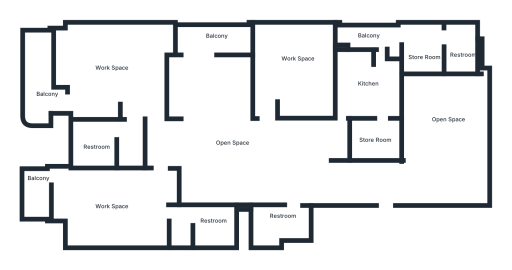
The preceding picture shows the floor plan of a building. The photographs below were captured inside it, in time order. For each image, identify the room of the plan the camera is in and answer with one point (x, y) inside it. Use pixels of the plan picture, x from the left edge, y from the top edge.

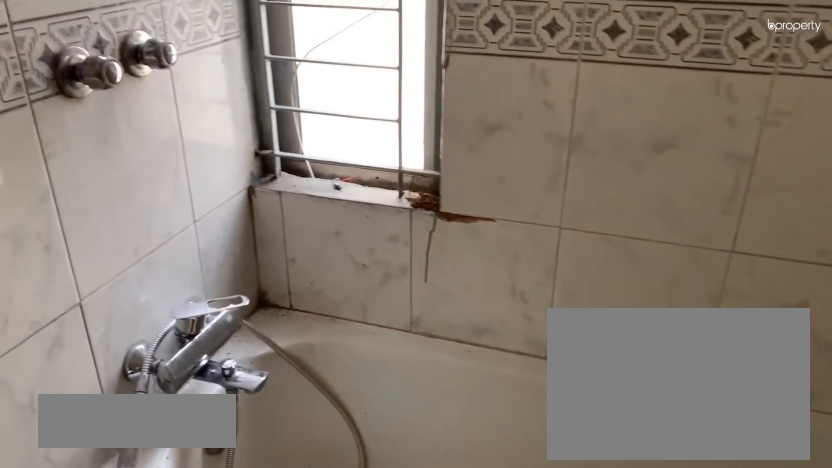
(101, 136)
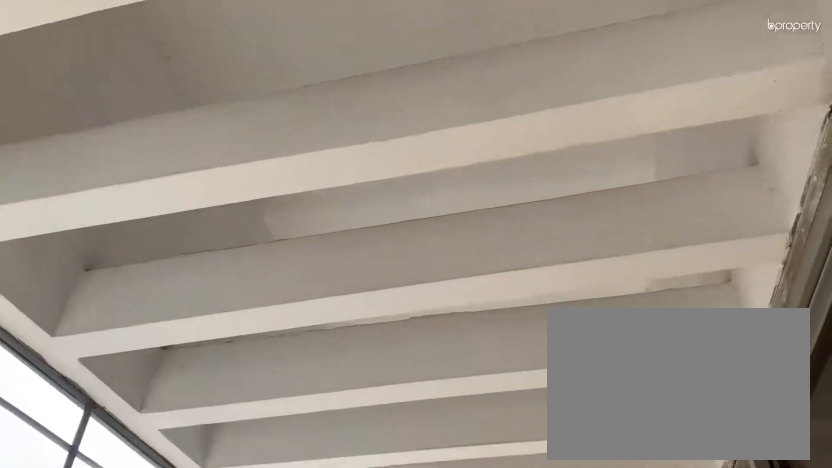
(37, 95)
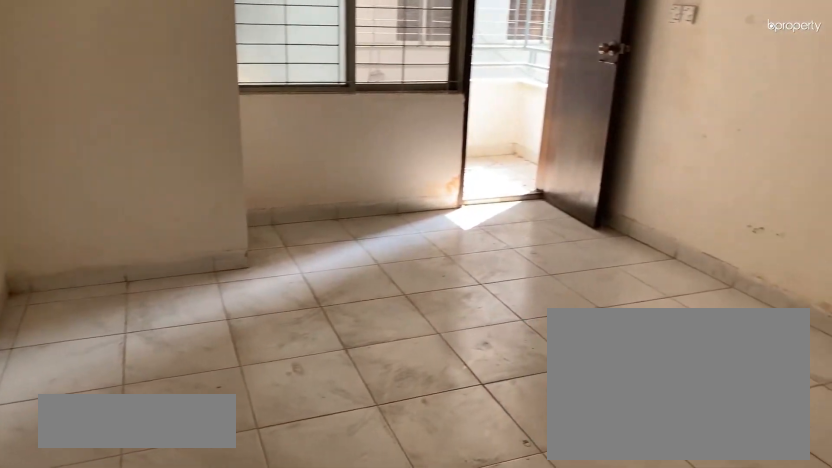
(119, 210)
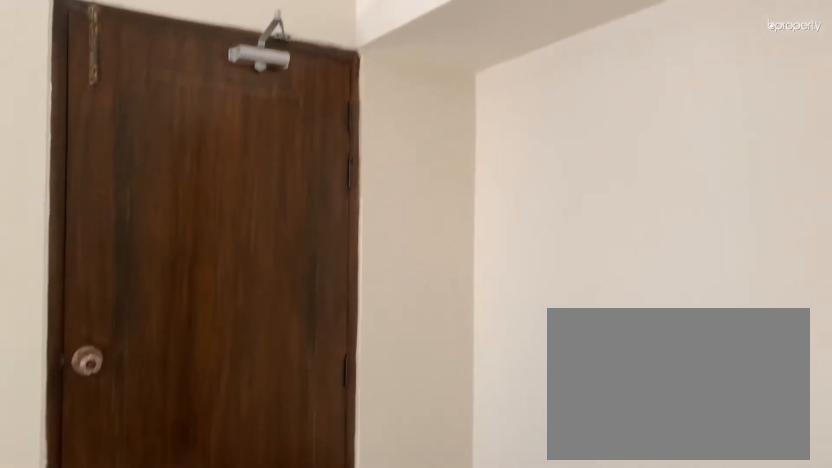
(119, 210)
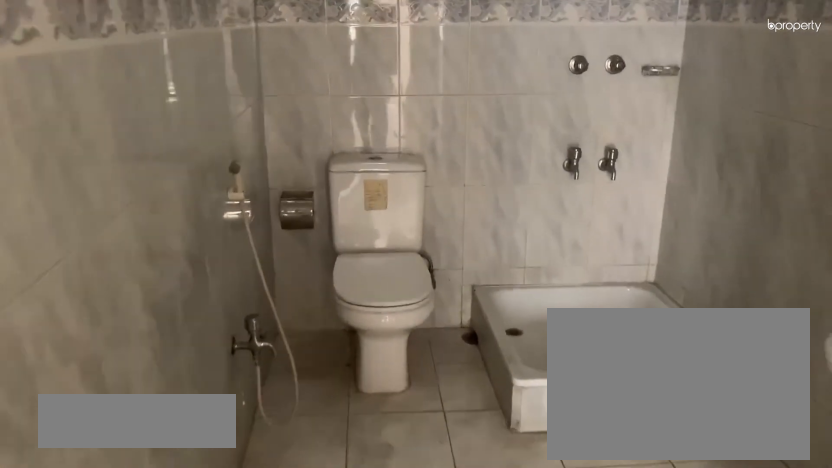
(215, 220)
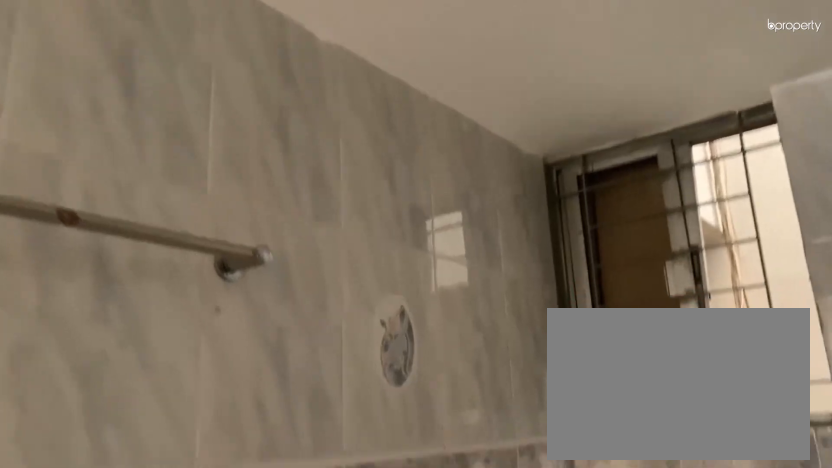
(215, 220)
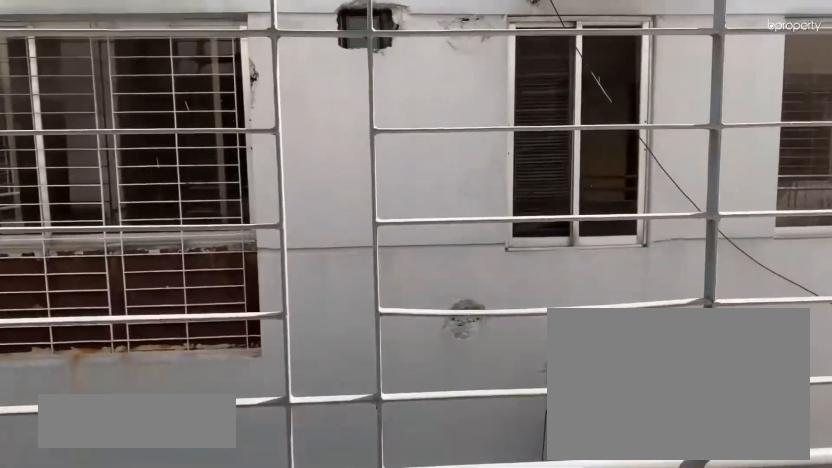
(35, 191)
